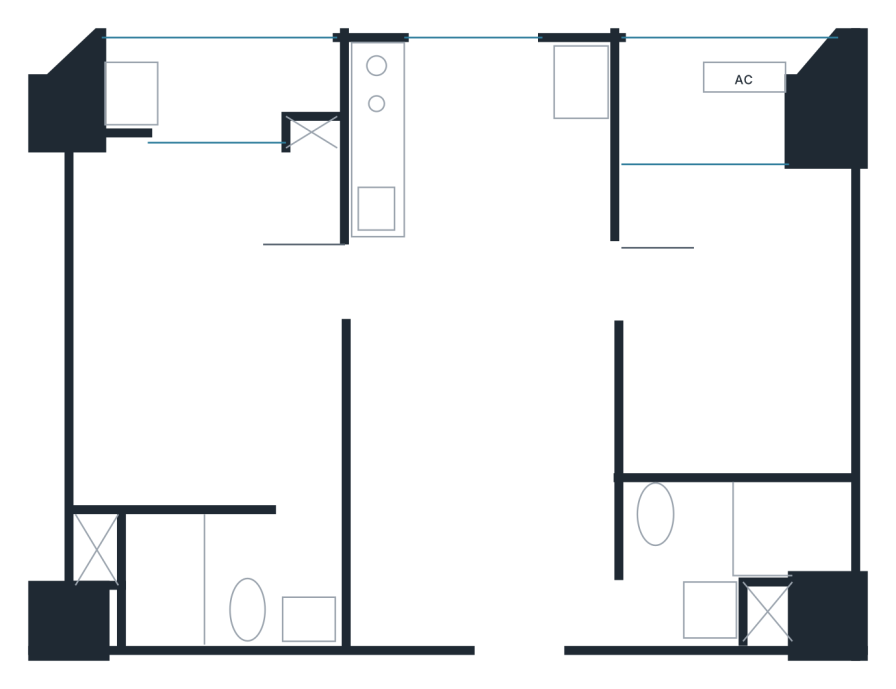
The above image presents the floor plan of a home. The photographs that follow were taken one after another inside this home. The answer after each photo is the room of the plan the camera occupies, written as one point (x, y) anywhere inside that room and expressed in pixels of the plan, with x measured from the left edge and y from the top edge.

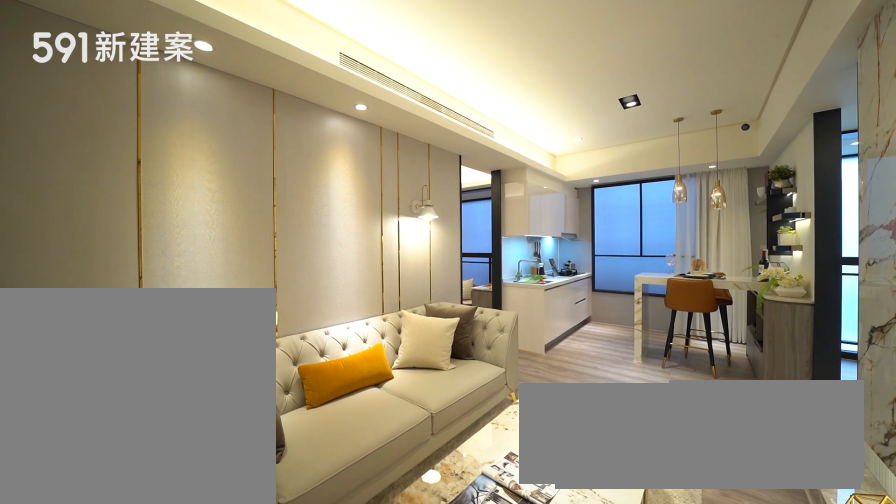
(480, 479)
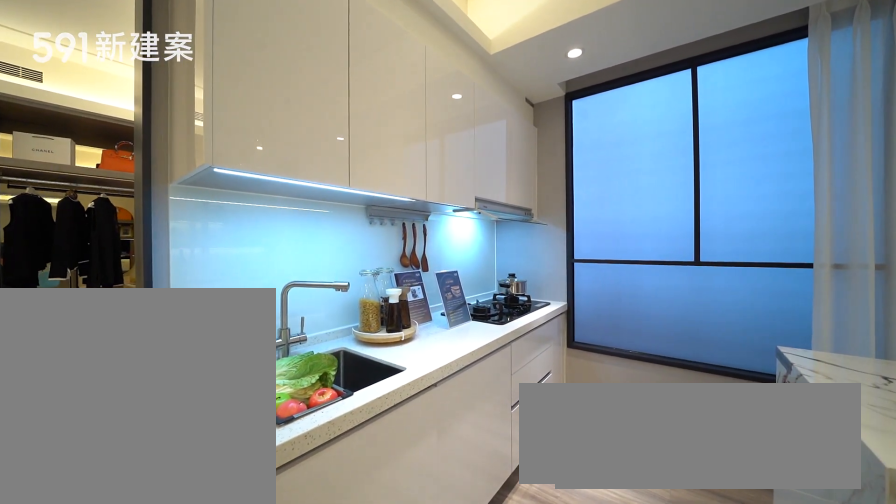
(395, 134)
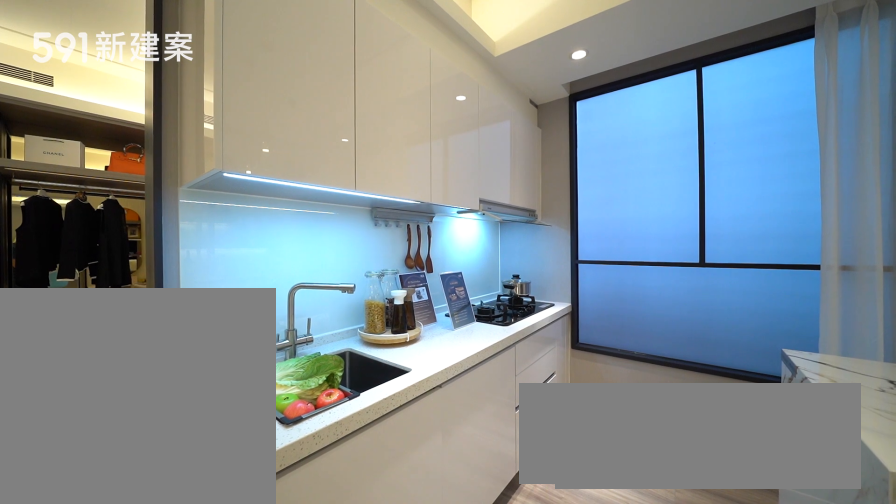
(395, 134)
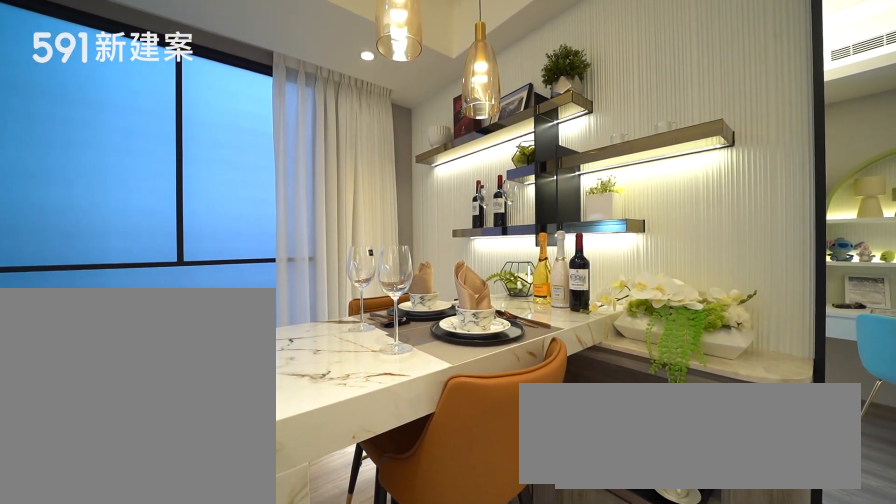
(539, 170)
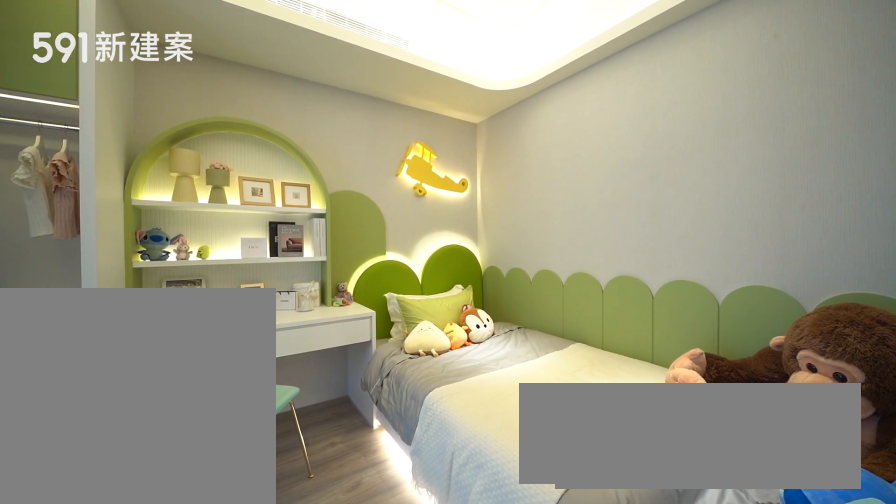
(734, 320)
